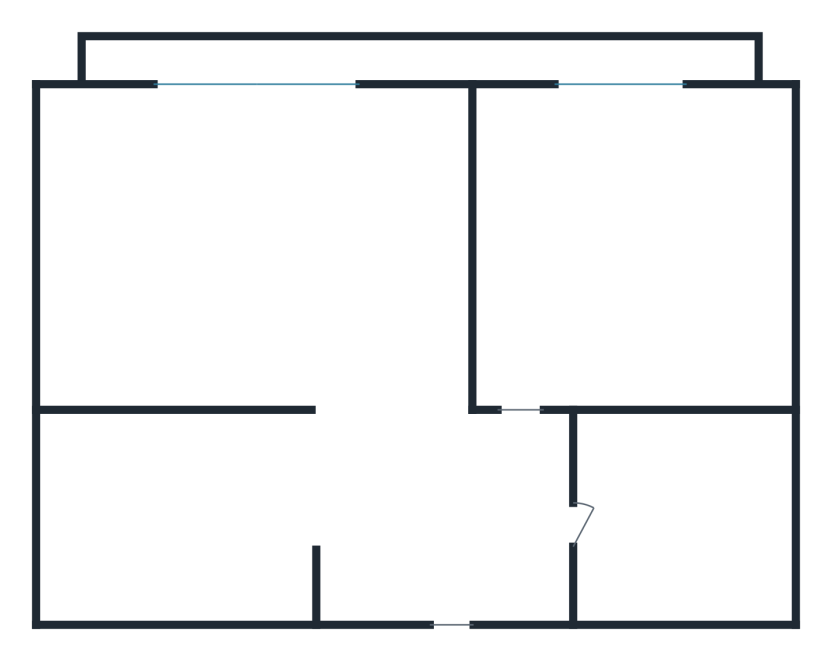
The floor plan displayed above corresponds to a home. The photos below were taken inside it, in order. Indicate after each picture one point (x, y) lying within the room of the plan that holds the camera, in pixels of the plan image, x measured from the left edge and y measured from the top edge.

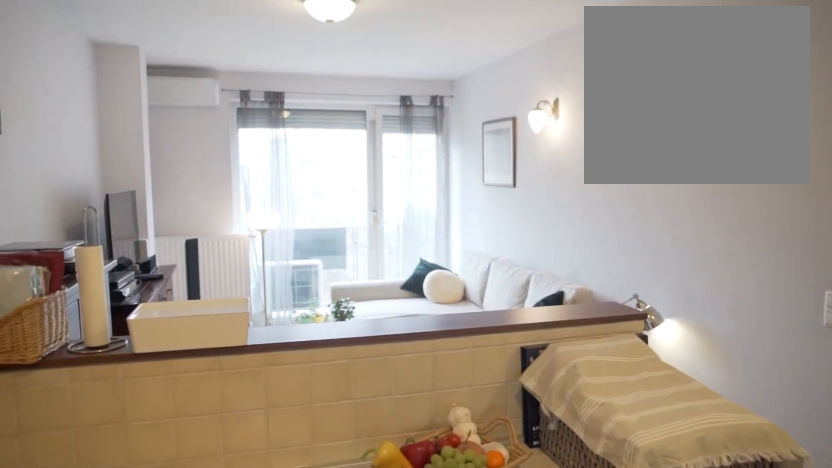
(140, 526)
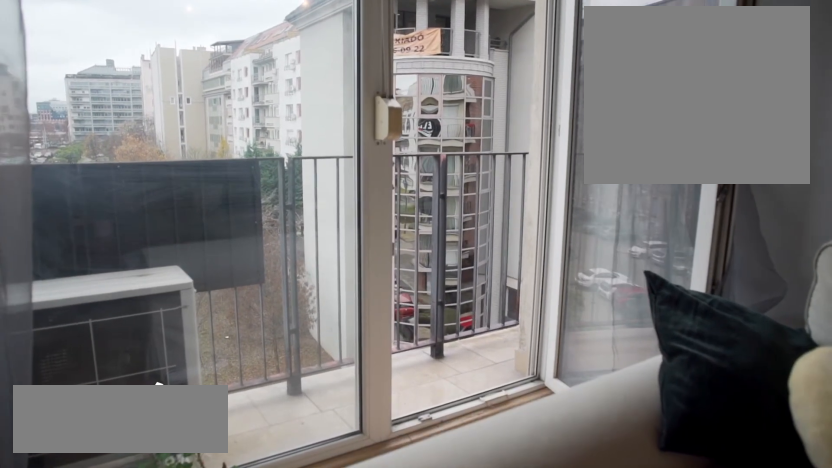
(280, 137)
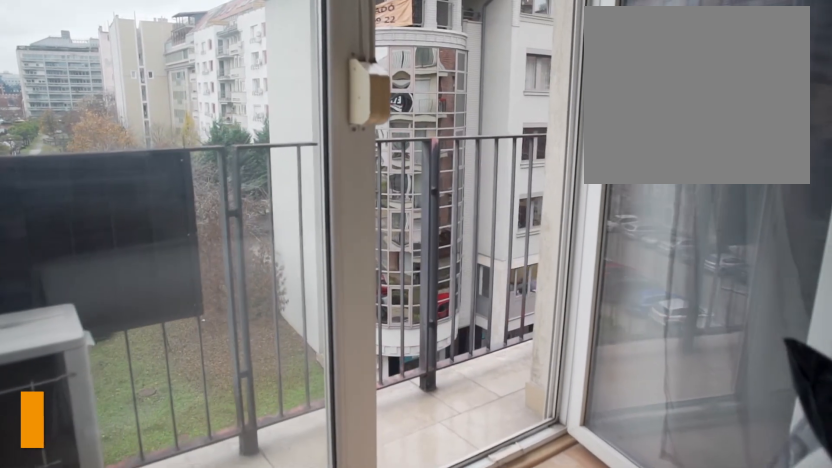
(280, 137)
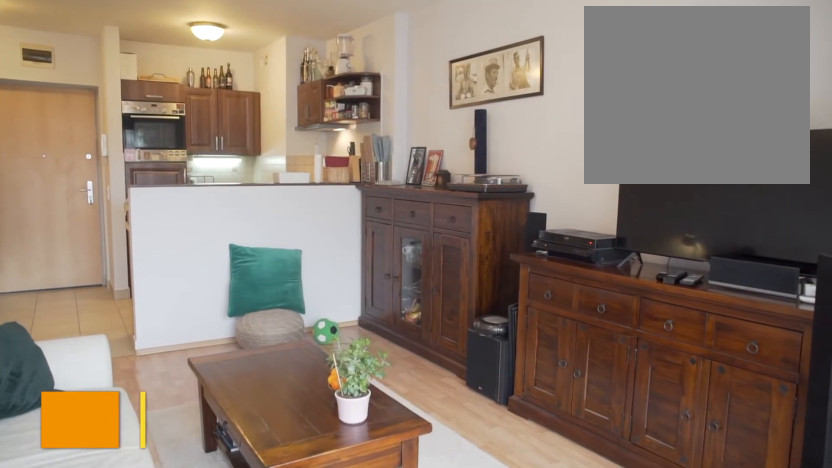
(254, 158)
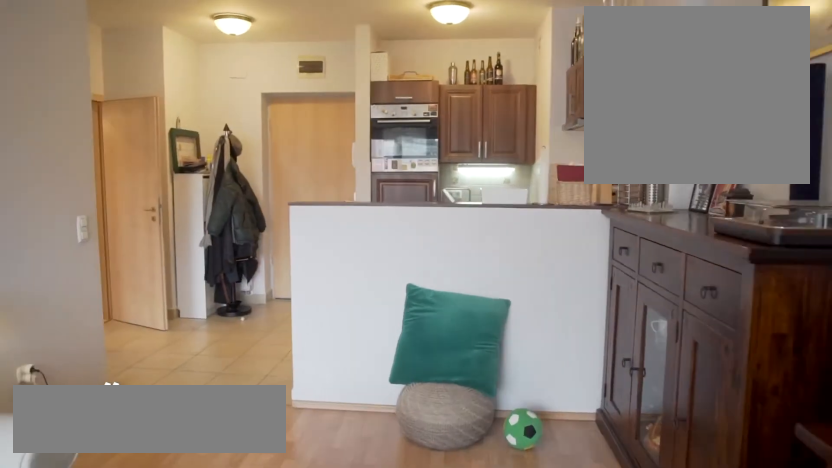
(275, 206)
